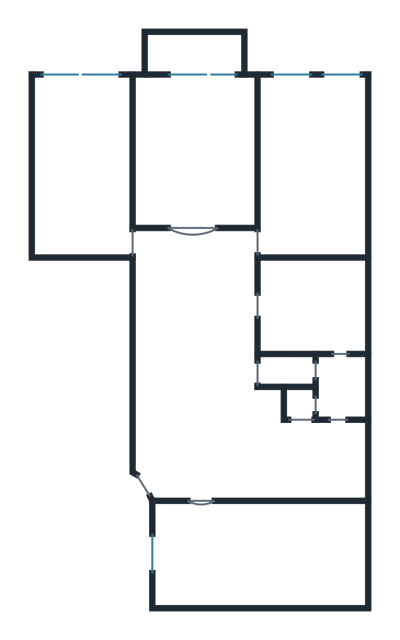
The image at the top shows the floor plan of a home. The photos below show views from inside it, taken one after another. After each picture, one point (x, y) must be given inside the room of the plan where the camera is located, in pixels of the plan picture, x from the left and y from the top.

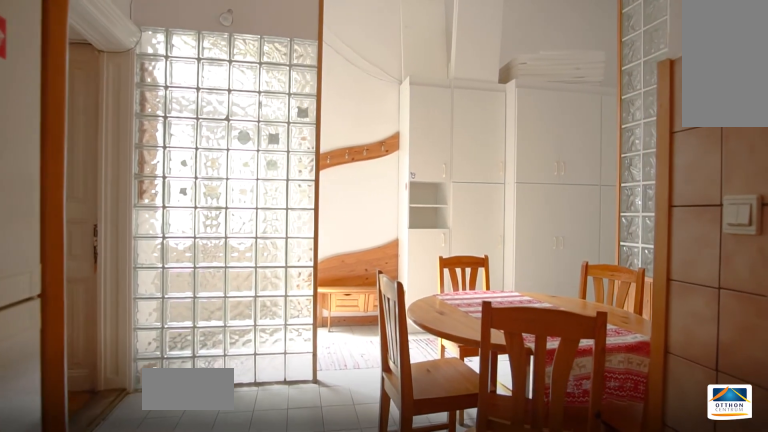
(255, 448)
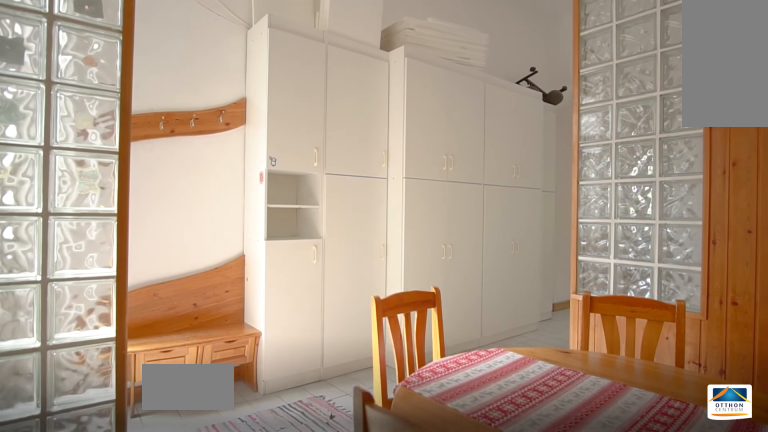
(256, 448)
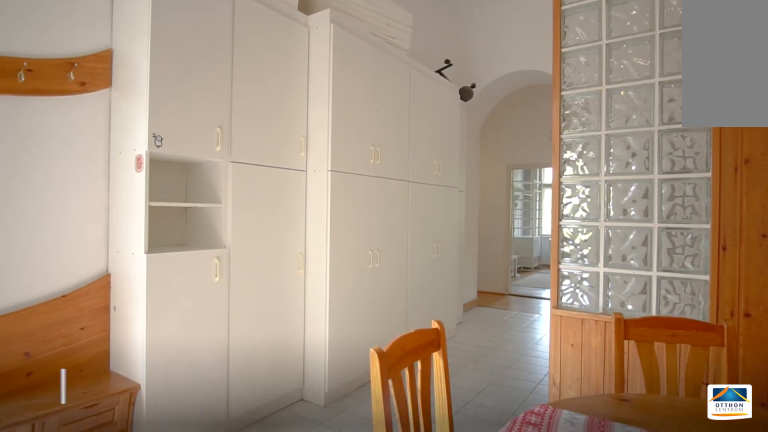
(199, 390)
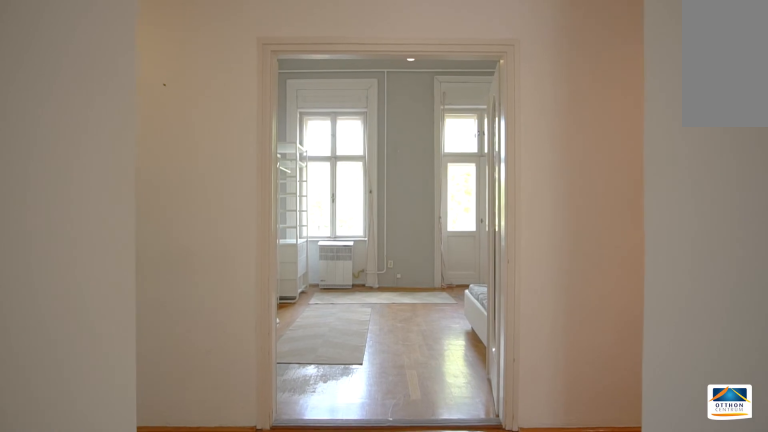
(199, 390)
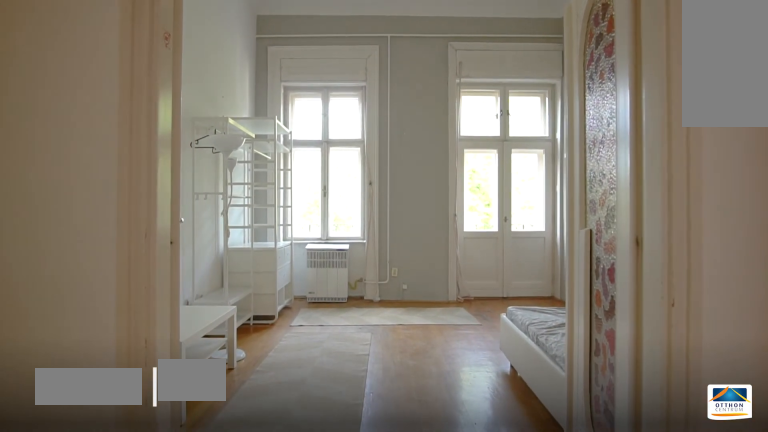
(200, 168)
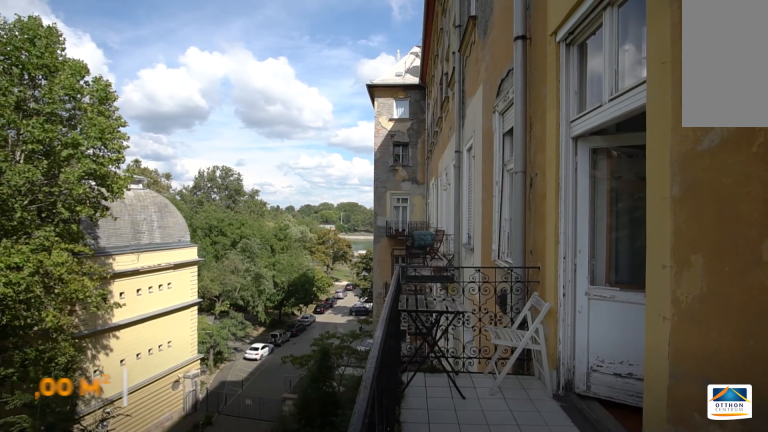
(196, 54)
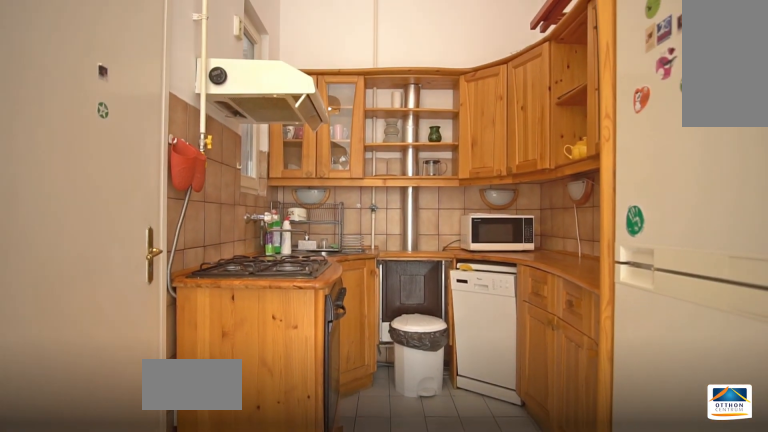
(345, 465)
